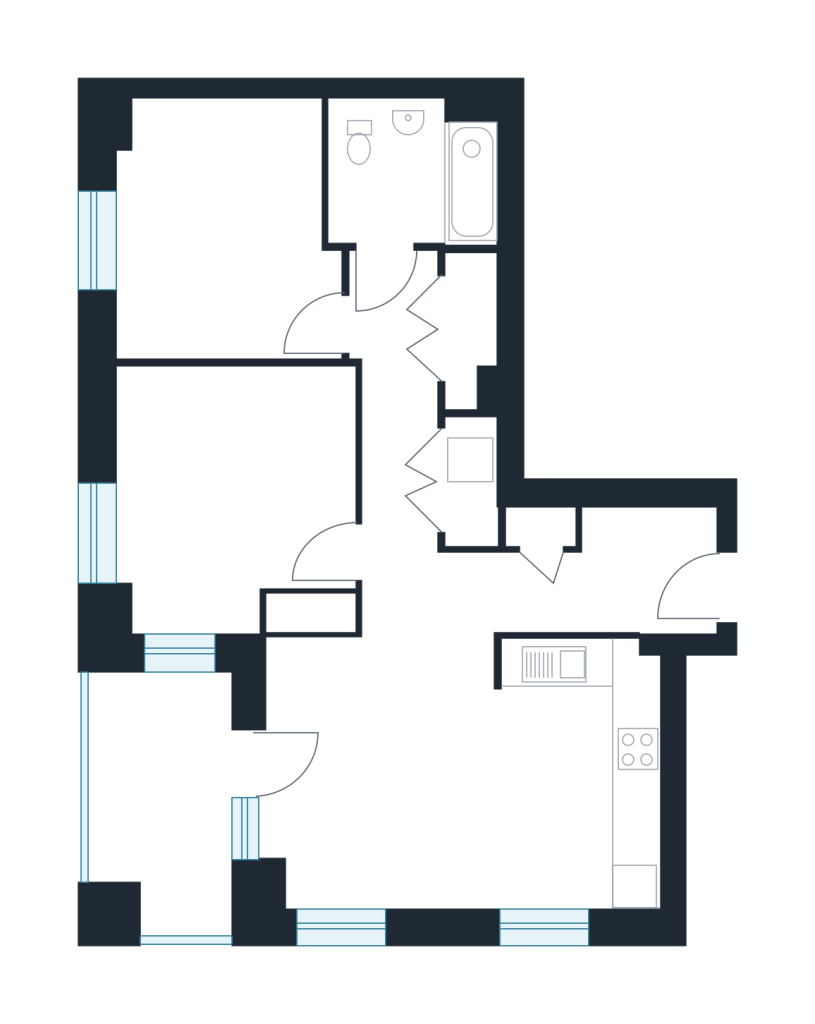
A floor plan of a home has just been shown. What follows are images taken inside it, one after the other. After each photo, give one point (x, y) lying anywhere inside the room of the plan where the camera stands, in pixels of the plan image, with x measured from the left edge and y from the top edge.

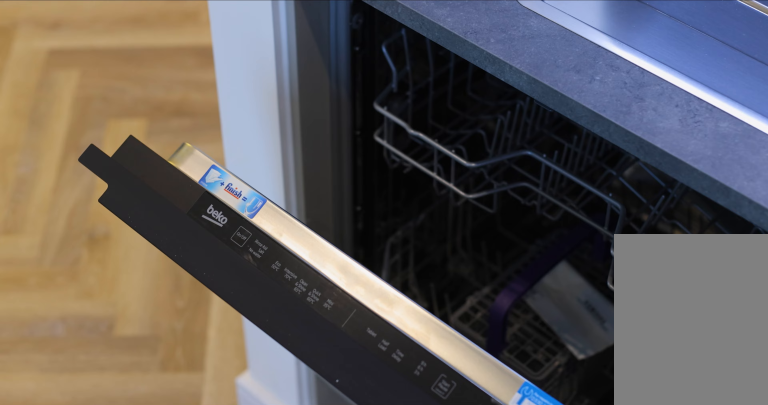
(466, 688)
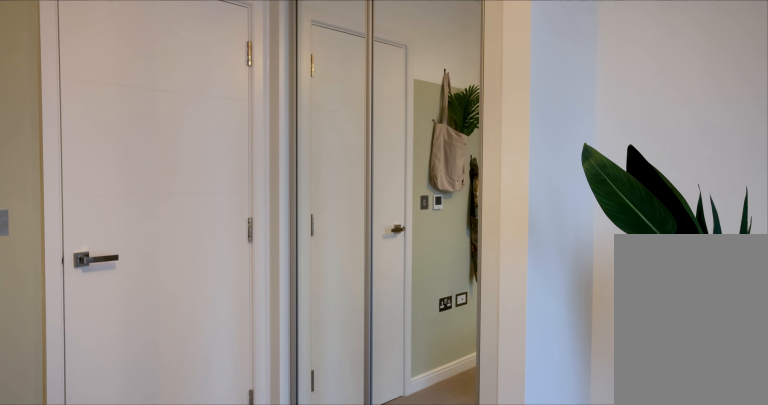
(235, 497)
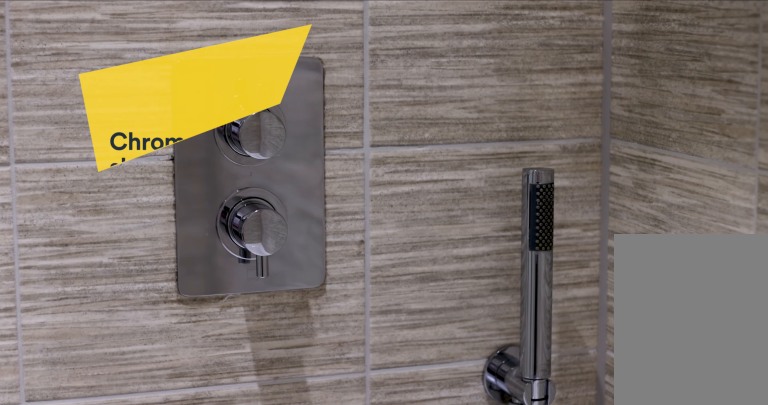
(409, 175)
